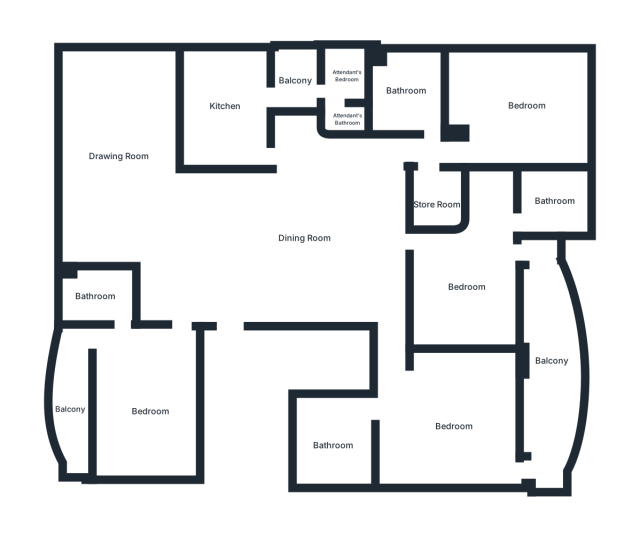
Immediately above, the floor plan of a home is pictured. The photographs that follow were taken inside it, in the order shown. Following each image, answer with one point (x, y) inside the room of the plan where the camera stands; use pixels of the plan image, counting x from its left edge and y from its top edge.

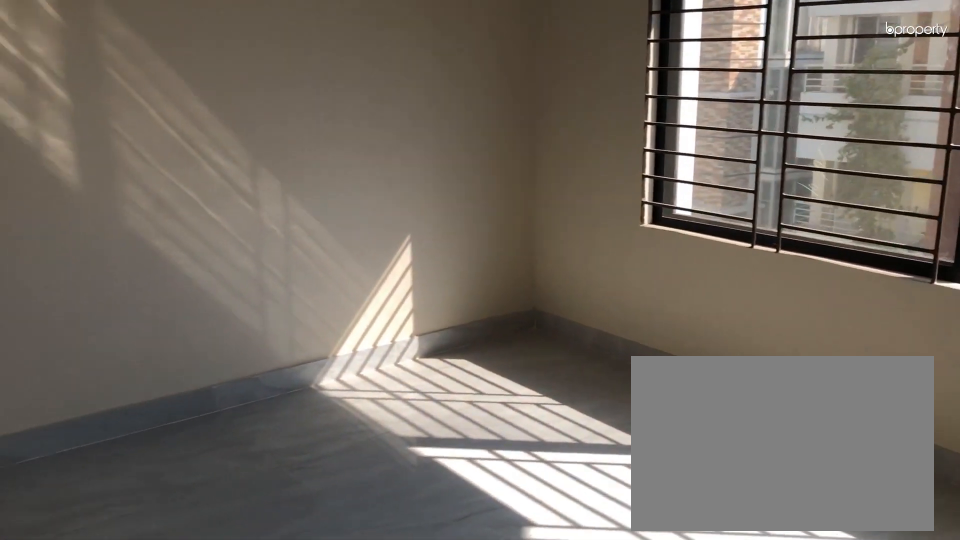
(517, 110)
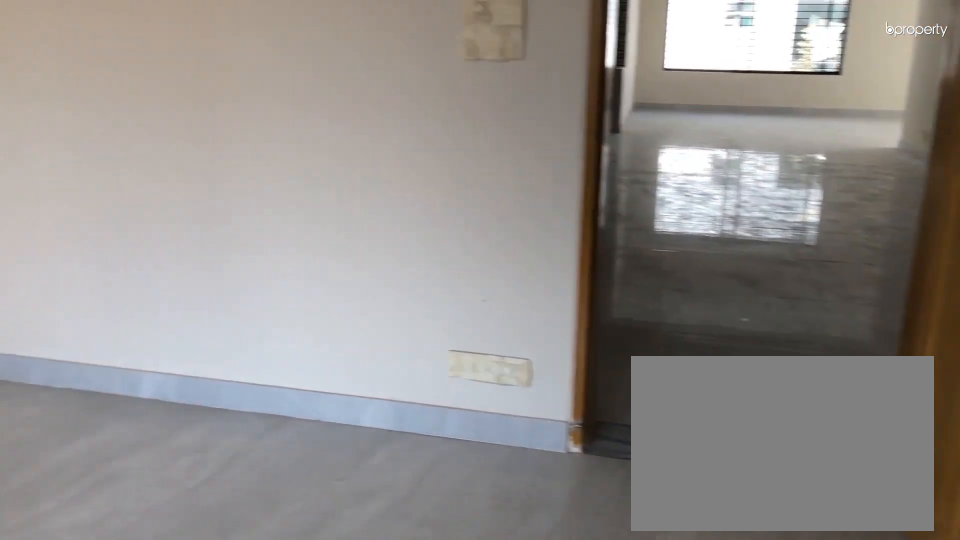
(463, 288)
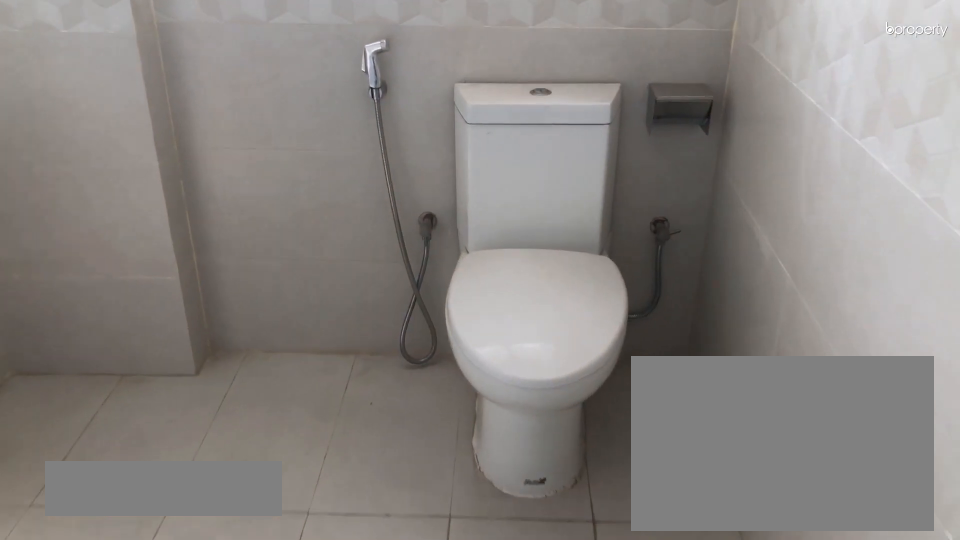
(549, 201)
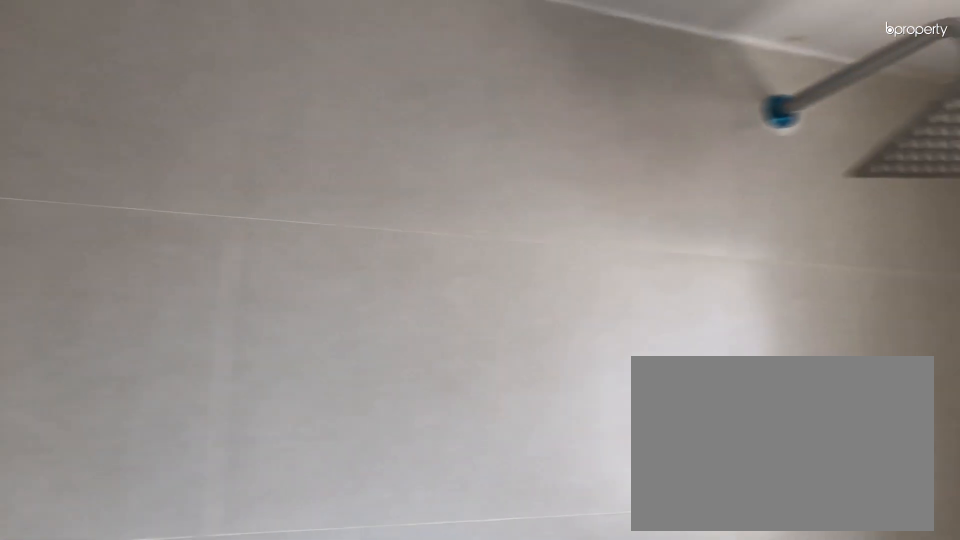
(549, 201)
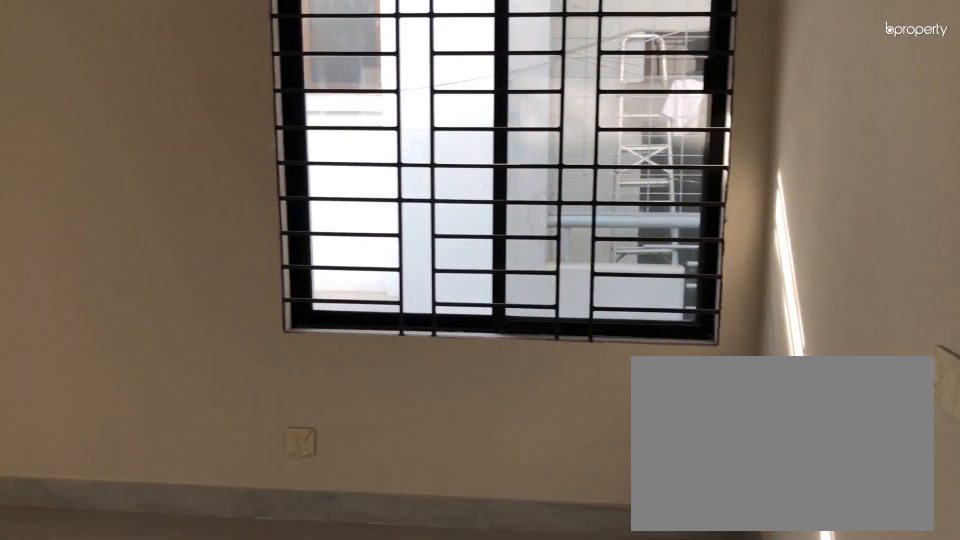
(448, 420)
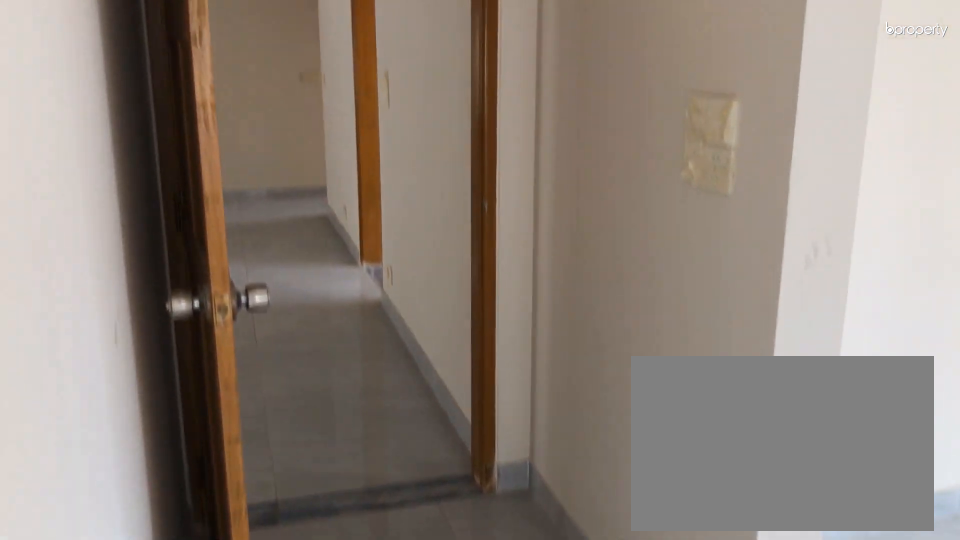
(448, 420)
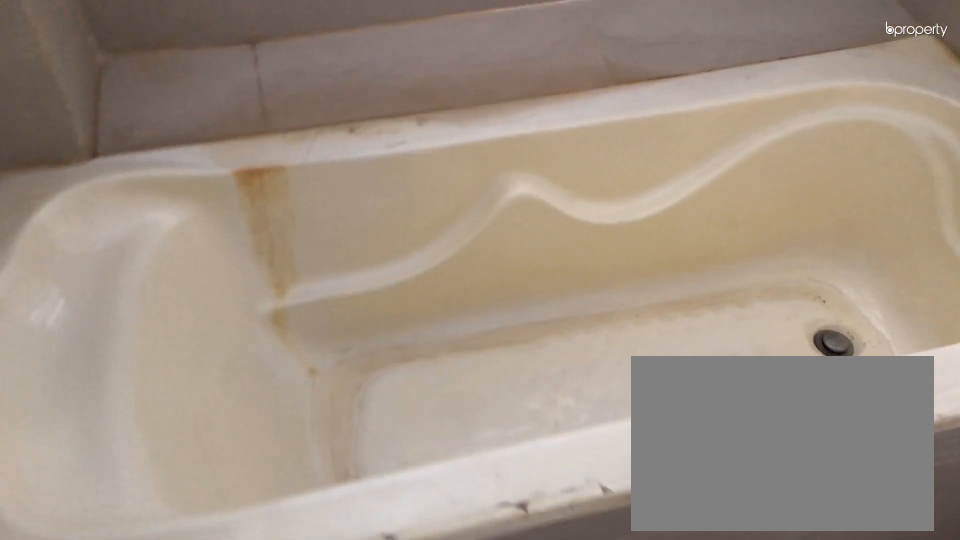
(331, 441)
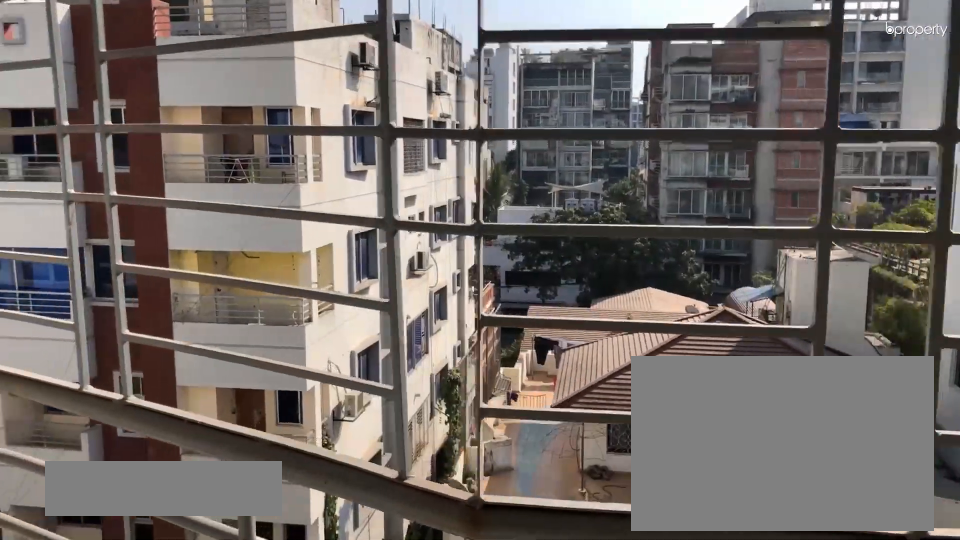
(546, 436)
